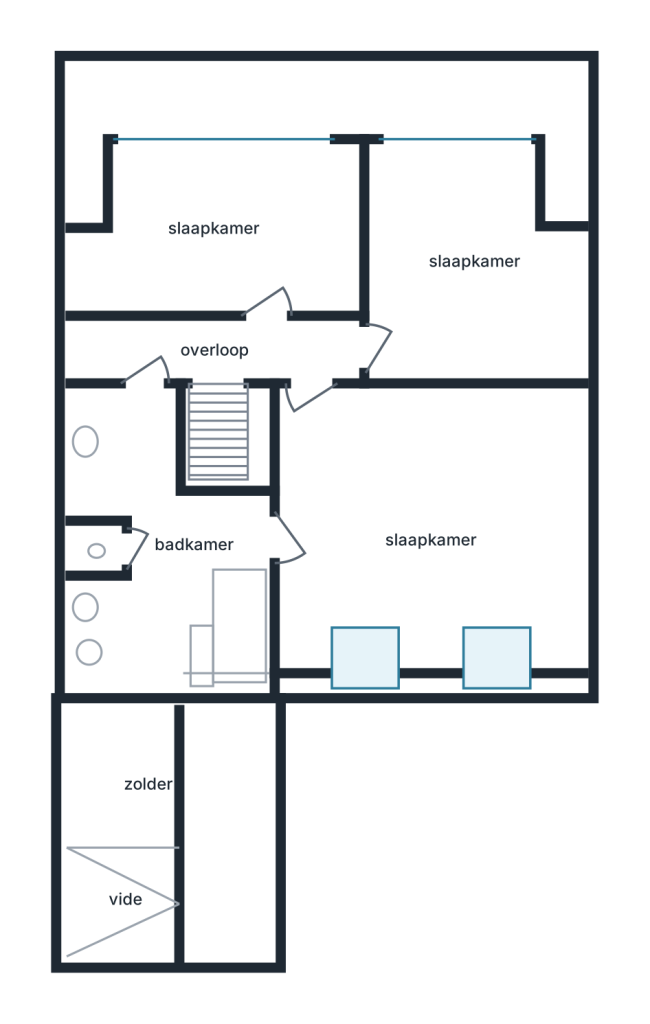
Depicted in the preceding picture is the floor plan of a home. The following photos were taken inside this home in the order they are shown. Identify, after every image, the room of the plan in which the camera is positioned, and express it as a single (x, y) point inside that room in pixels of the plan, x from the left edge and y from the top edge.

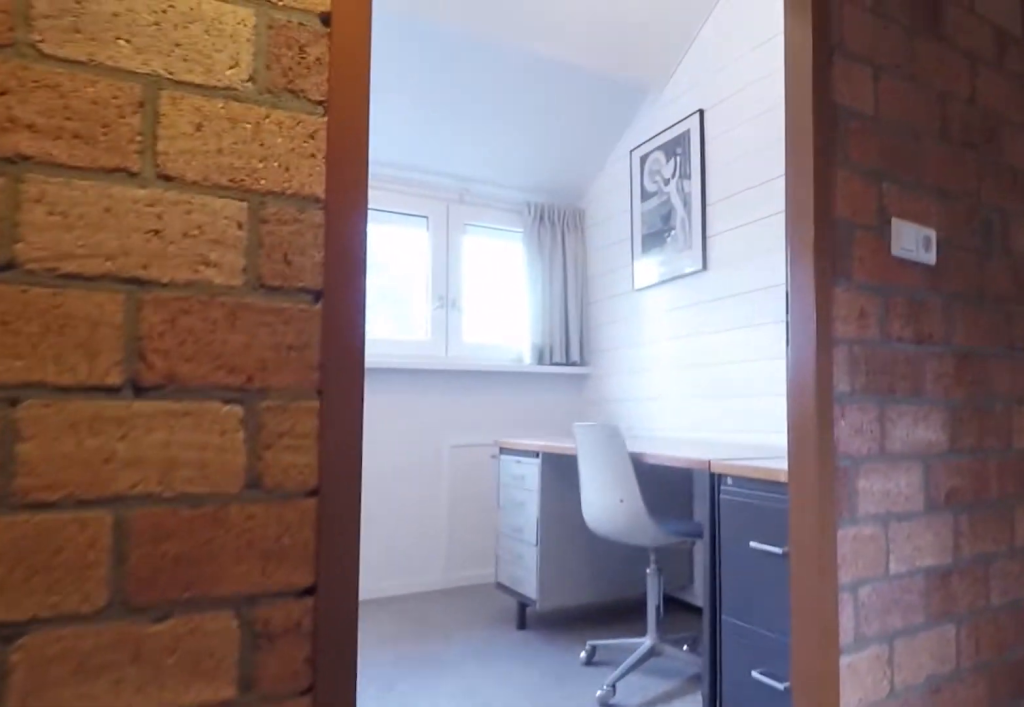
(159, 346)
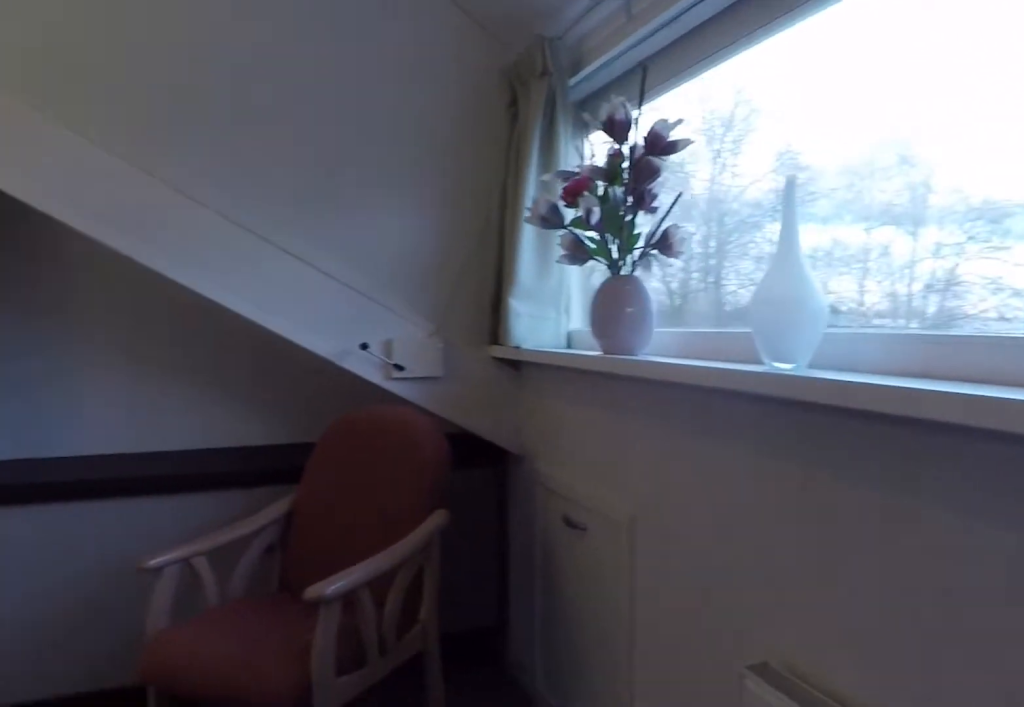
(194, 224)
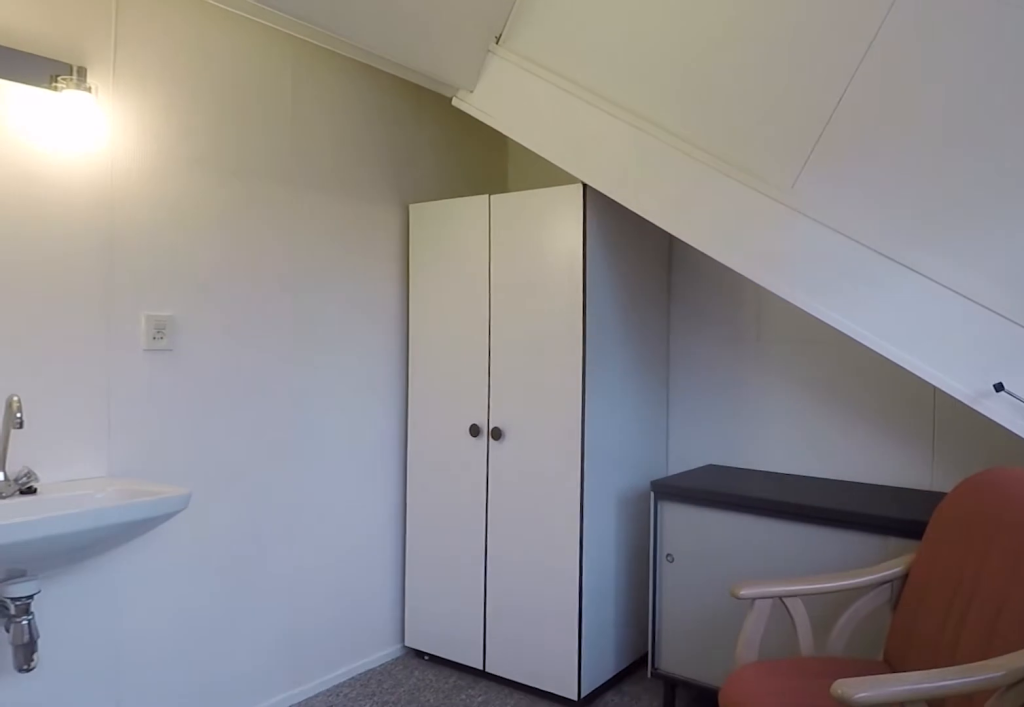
(194, 224)
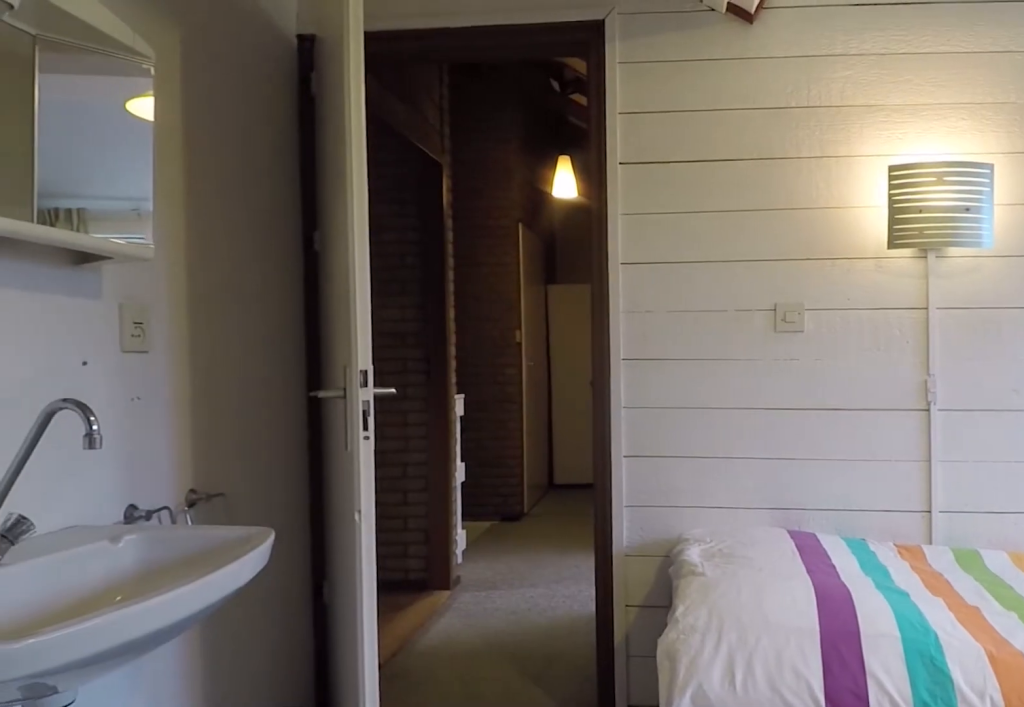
(452, 164)
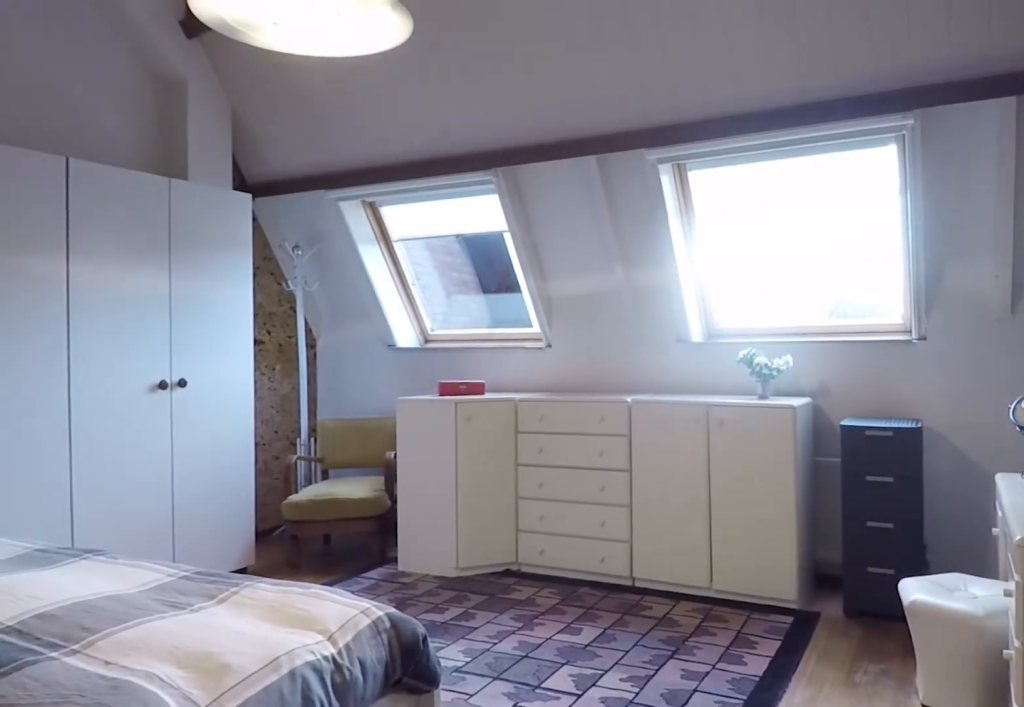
(428, 586)
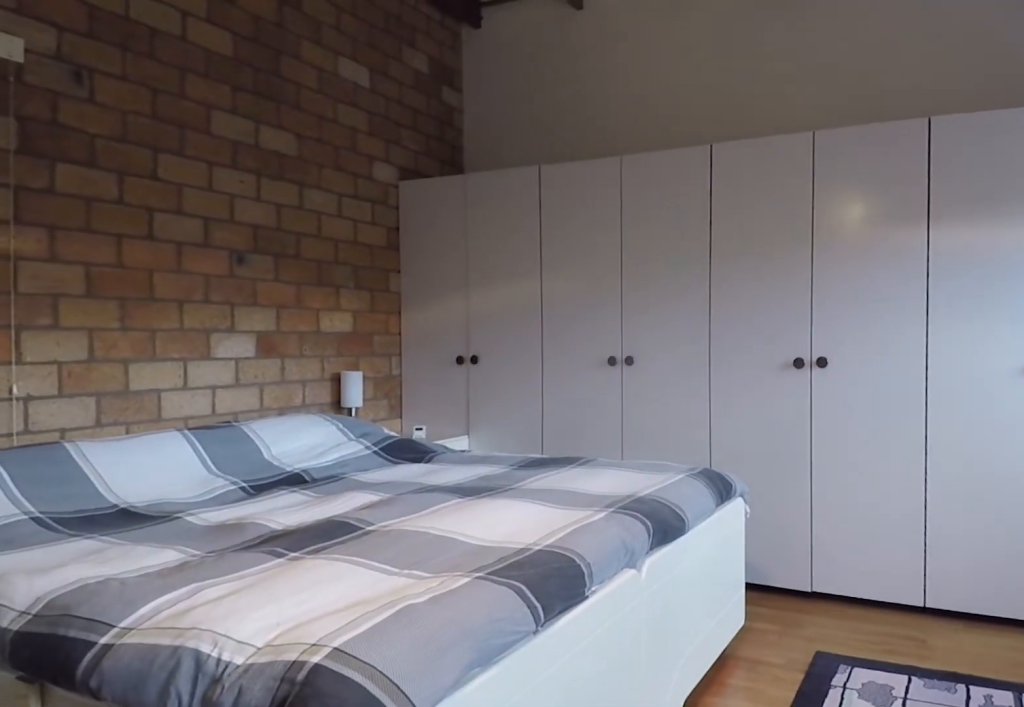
(428, 586)
